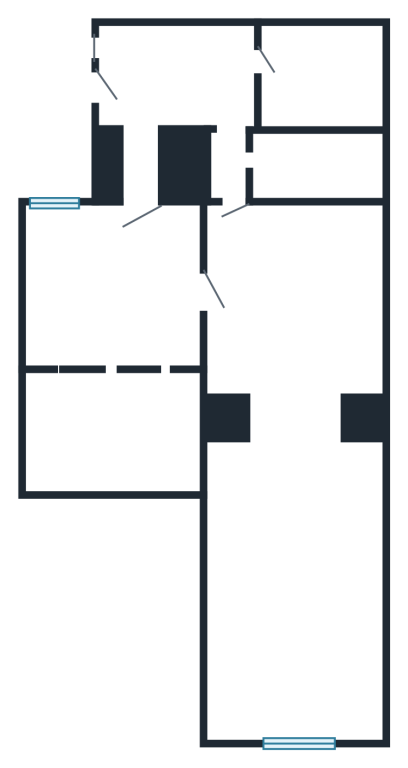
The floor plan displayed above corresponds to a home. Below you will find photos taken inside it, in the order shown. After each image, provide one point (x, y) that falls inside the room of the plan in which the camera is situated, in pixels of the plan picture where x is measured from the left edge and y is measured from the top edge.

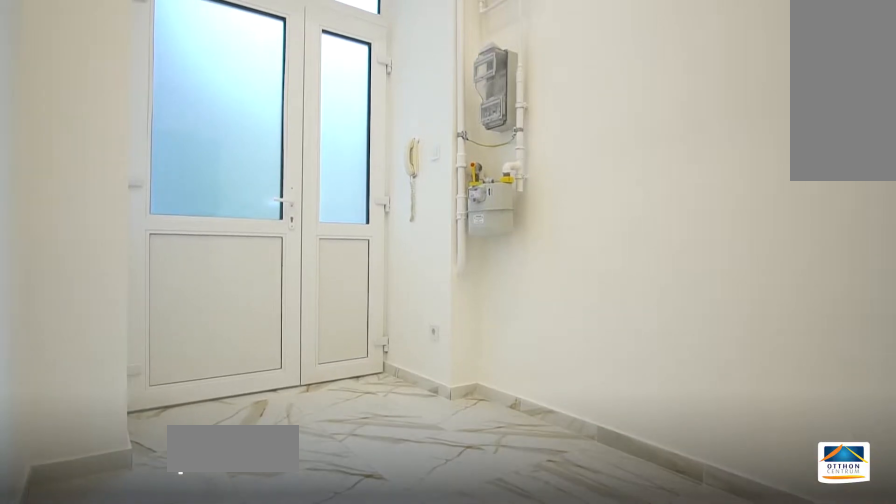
(187, 82)
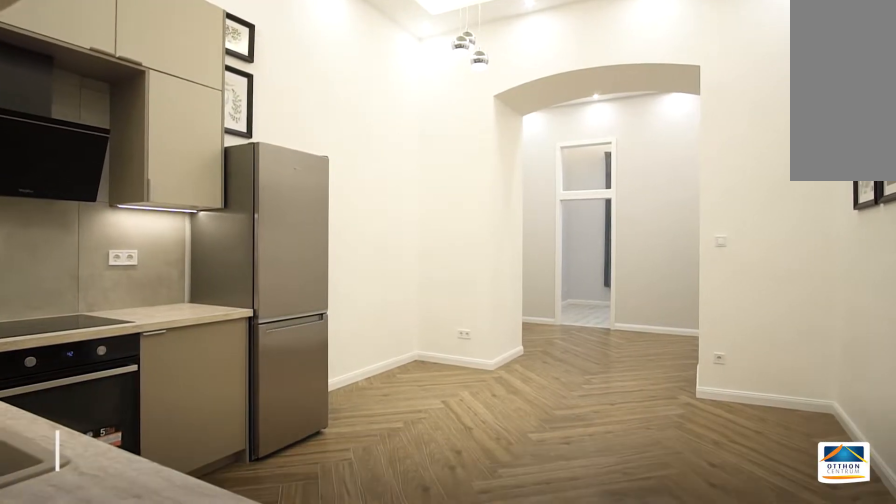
(298, 310)
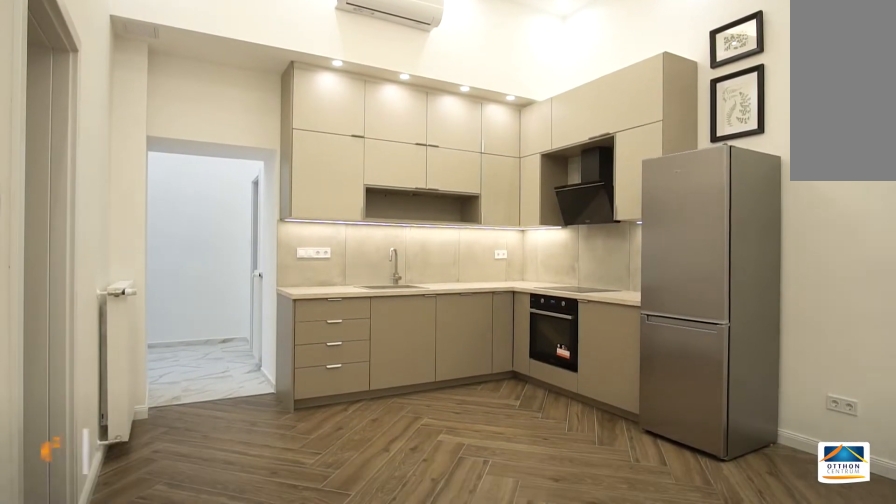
(298, 311)
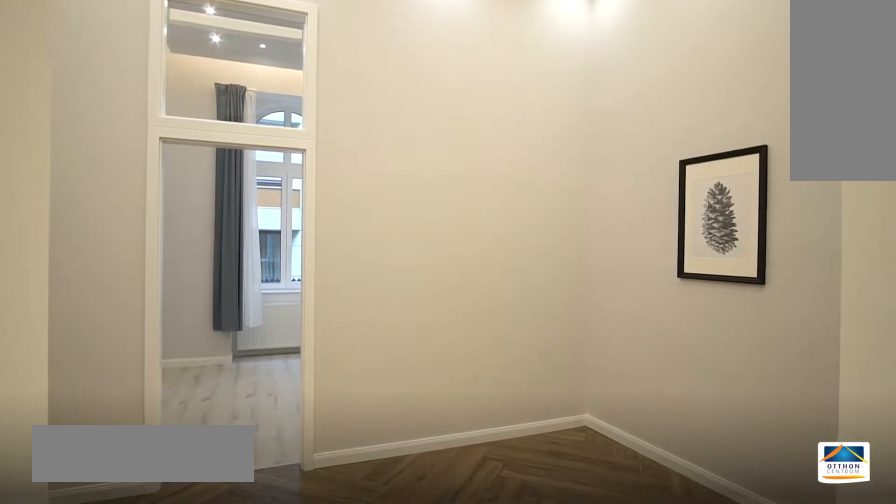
(298, 468)
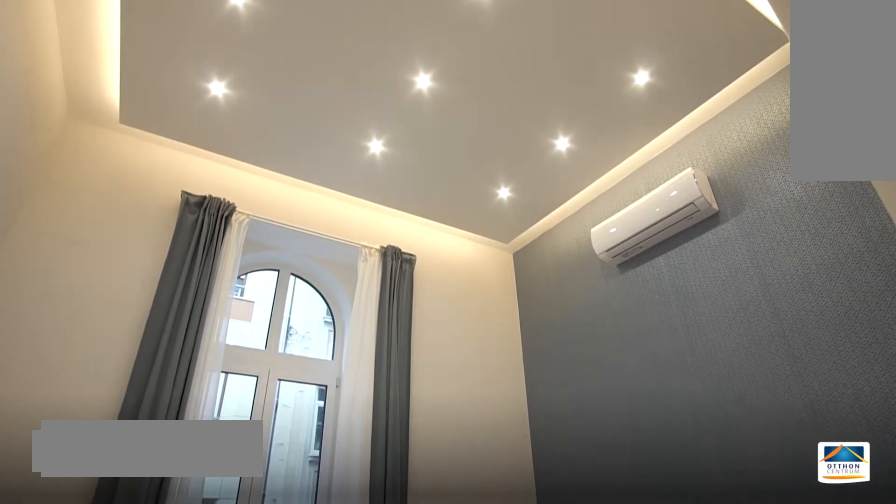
(298, 655)
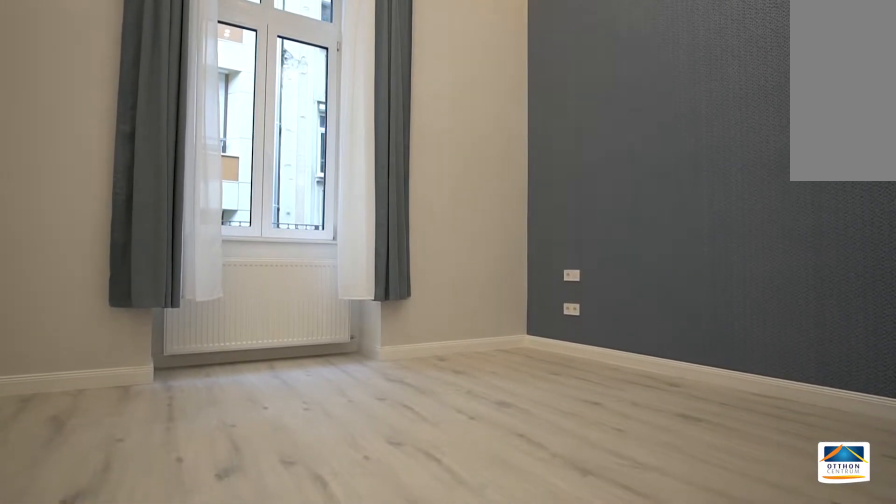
(298, 656)
